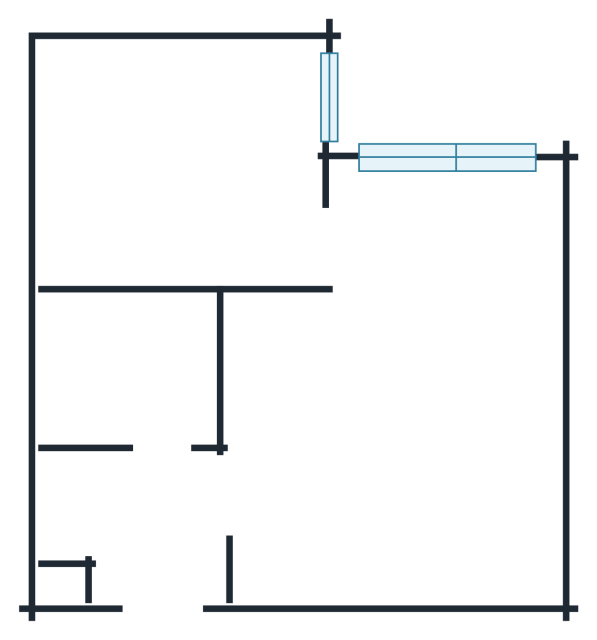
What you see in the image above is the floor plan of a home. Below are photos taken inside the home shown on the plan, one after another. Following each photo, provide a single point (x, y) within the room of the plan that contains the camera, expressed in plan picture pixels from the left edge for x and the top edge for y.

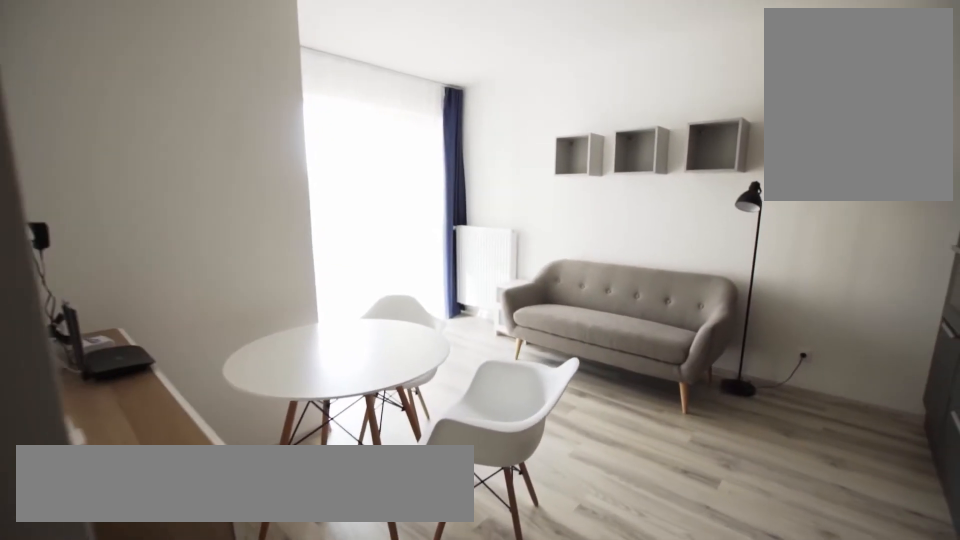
(383, 412)
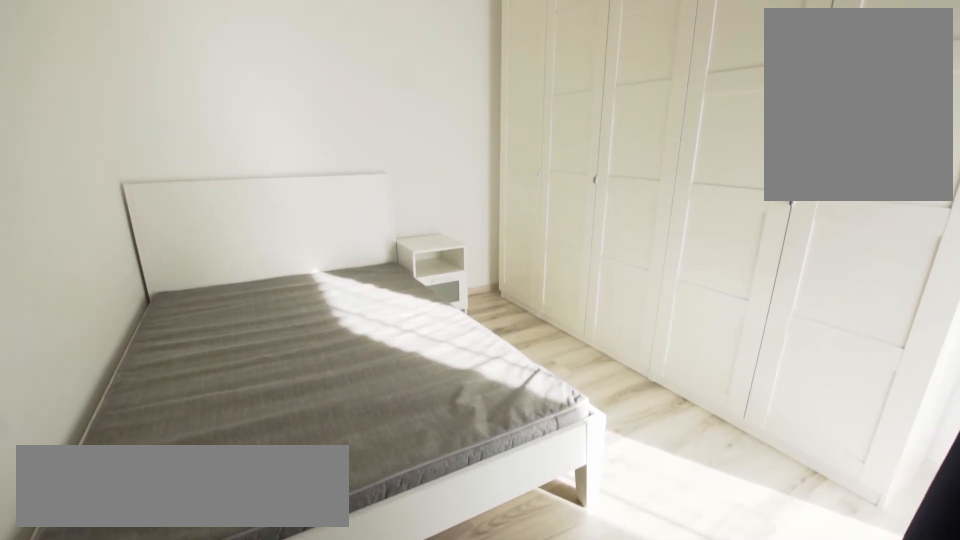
(173, 153)
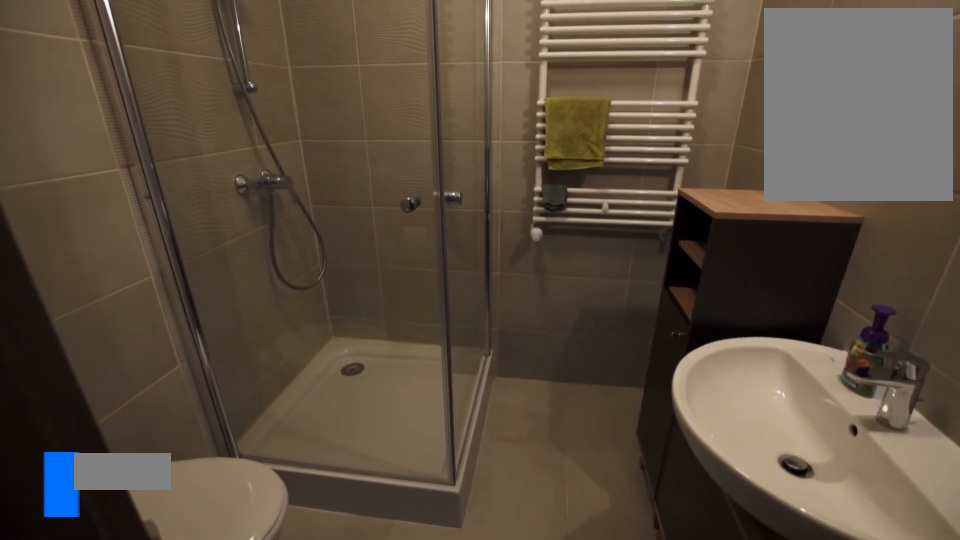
(113, 372)
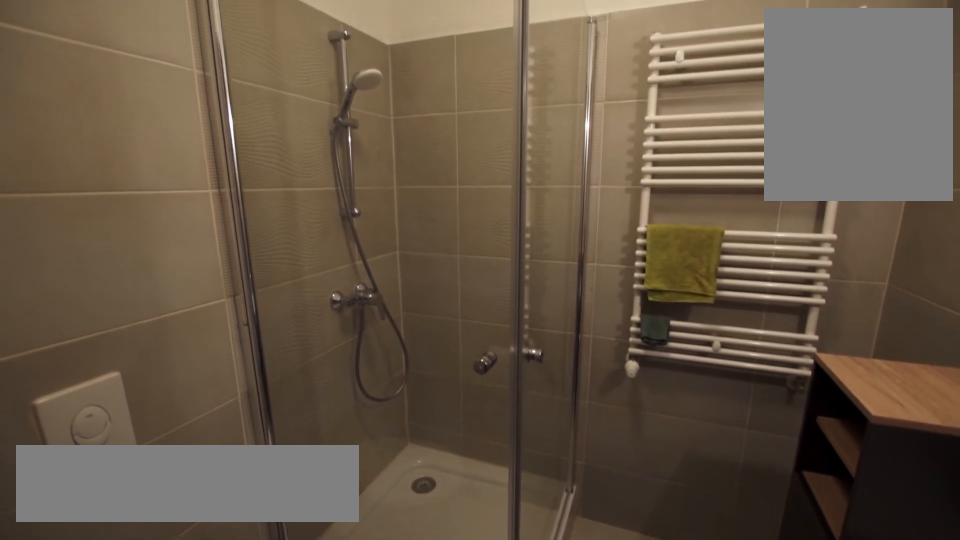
(113, 373)
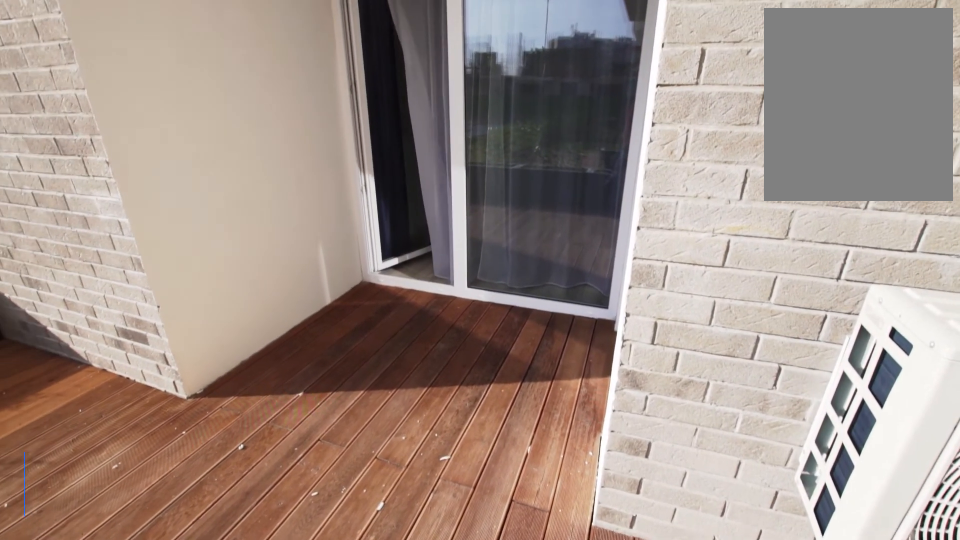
(453, 78)
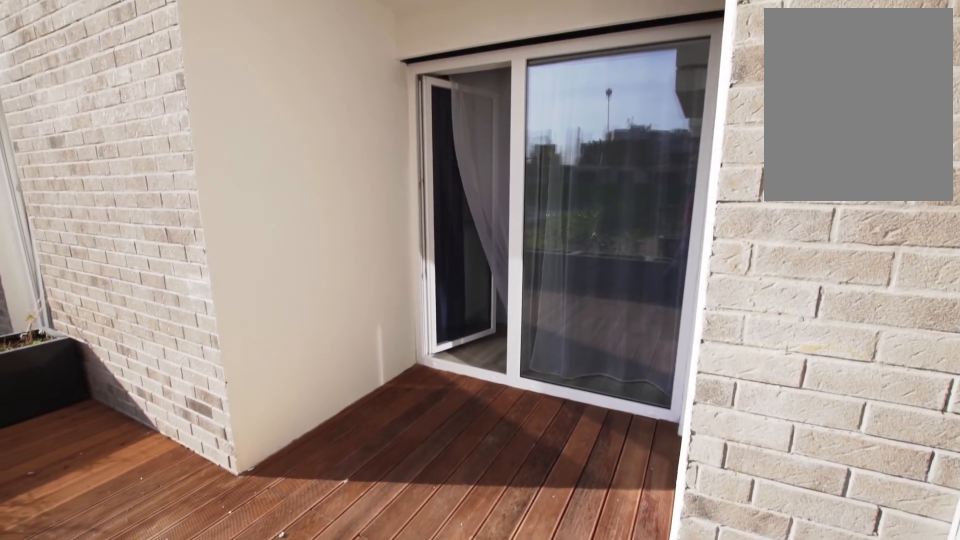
(453, 79)
